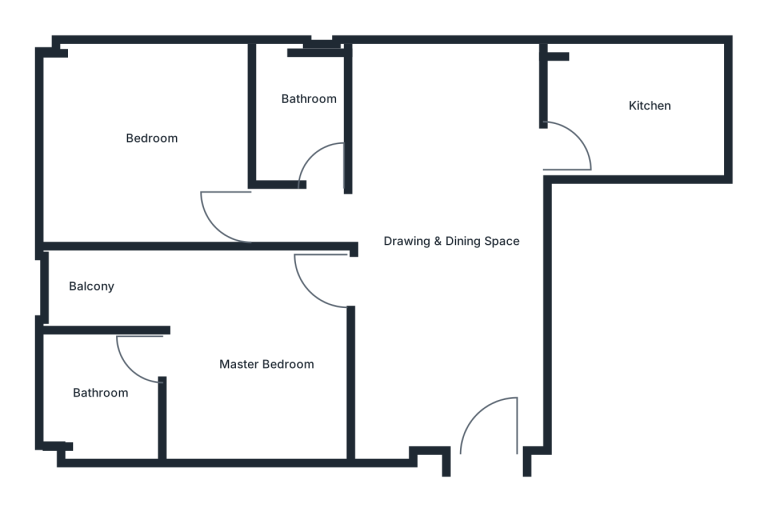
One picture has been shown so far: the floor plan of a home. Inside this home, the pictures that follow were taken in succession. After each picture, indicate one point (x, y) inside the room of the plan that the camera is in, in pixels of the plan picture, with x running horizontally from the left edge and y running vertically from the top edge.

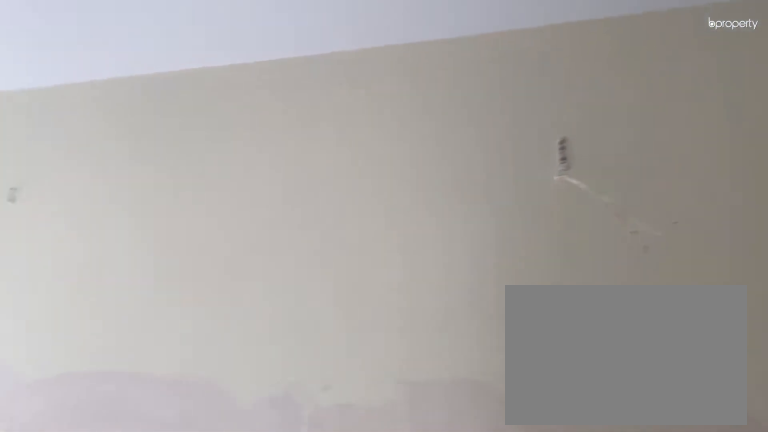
(459, 205)
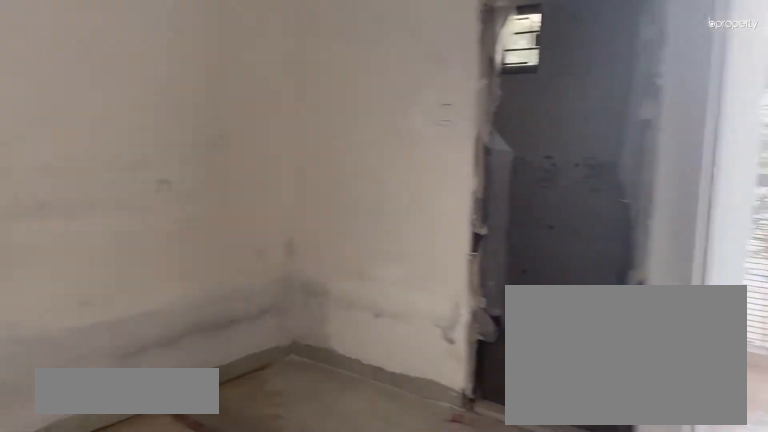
(244, 373)
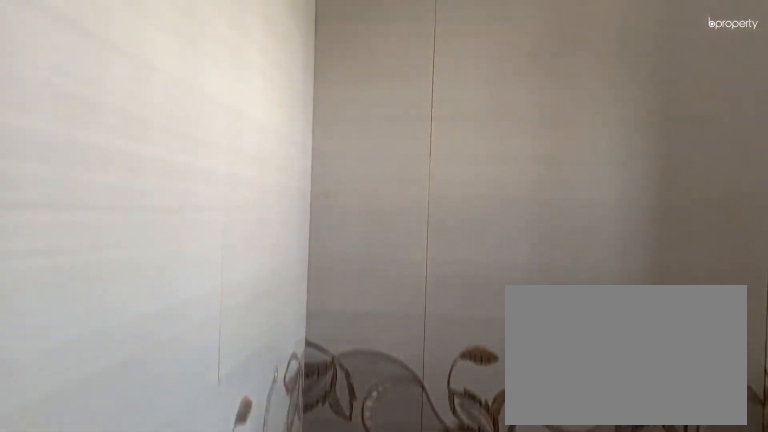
(103, 394)
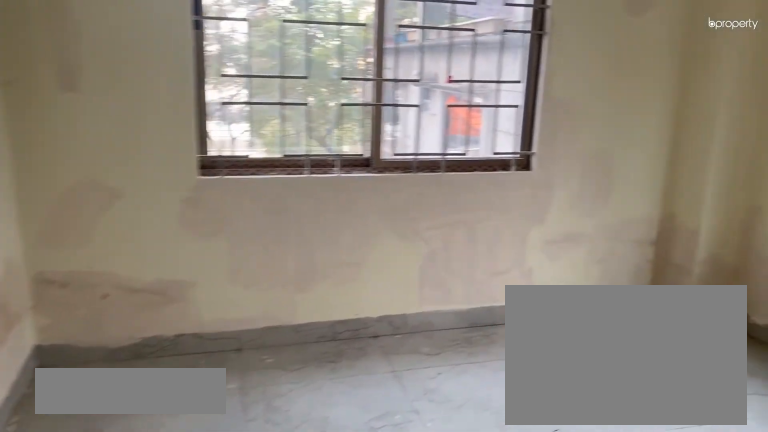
(144, 126)
